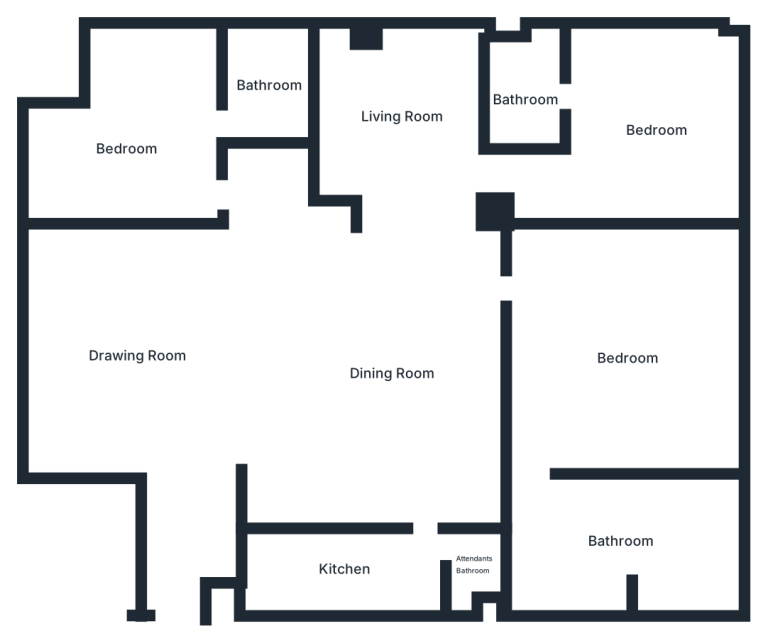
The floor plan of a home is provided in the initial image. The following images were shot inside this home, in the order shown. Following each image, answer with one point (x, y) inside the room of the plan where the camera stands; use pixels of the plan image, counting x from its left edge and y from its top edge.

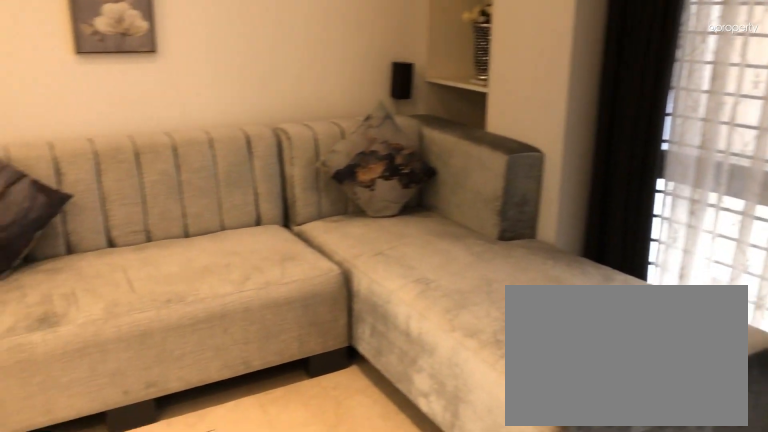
(399, 118)
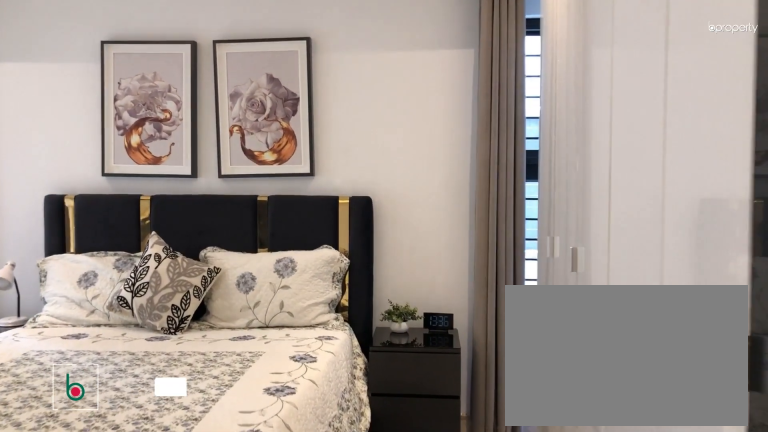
(657, 129)
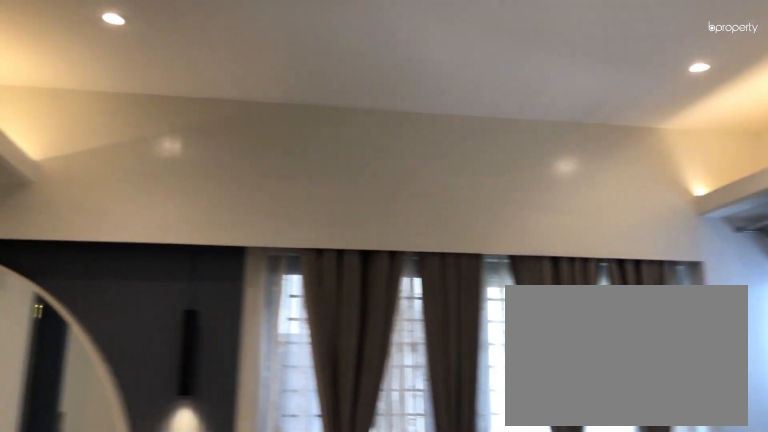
(656, 128)
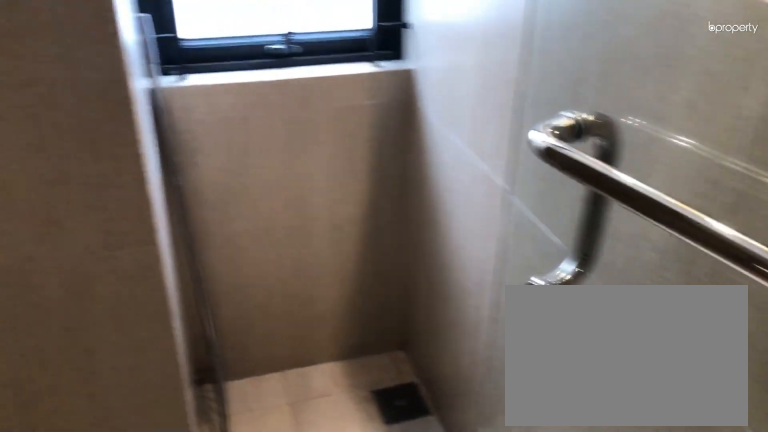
(524, 98)
